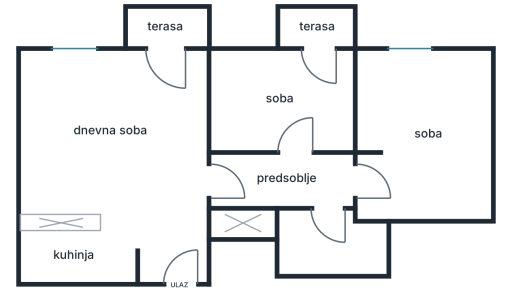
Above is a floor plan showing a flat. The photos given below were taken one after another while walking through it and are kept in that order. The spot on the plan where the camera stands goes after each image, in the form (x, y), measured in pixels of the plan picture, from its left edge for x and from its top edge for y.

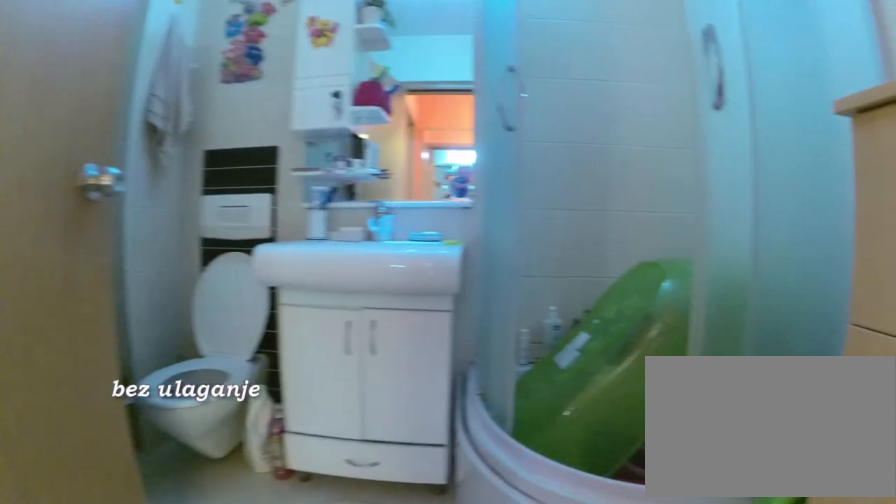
(317, 182)
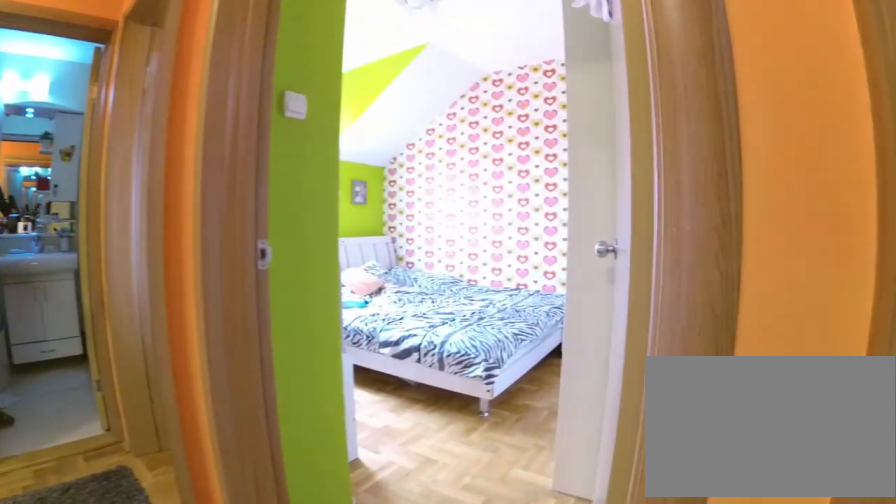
(320, 215)
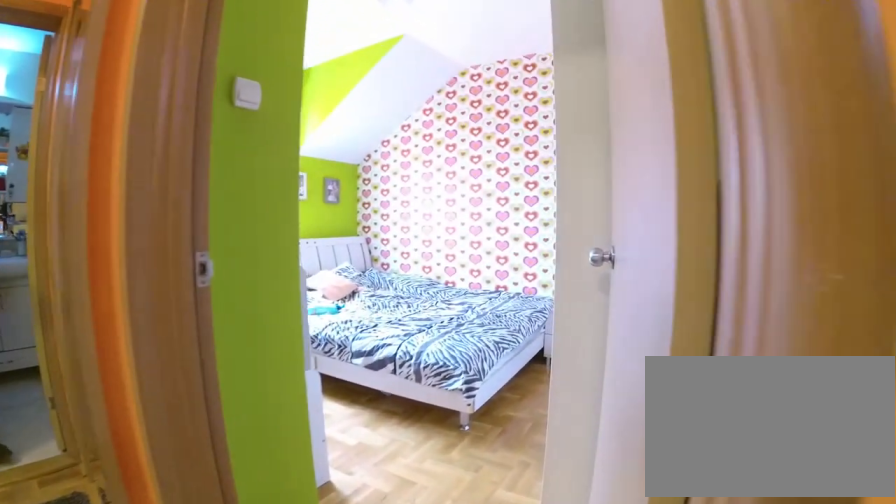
(322, 212)
